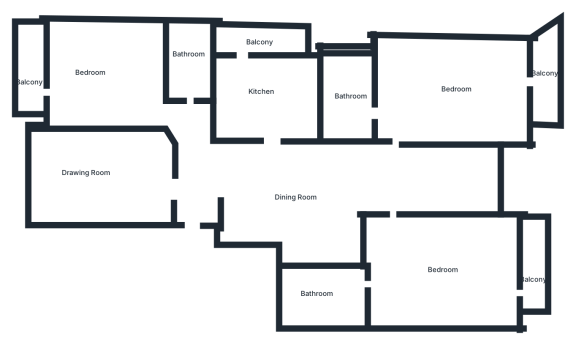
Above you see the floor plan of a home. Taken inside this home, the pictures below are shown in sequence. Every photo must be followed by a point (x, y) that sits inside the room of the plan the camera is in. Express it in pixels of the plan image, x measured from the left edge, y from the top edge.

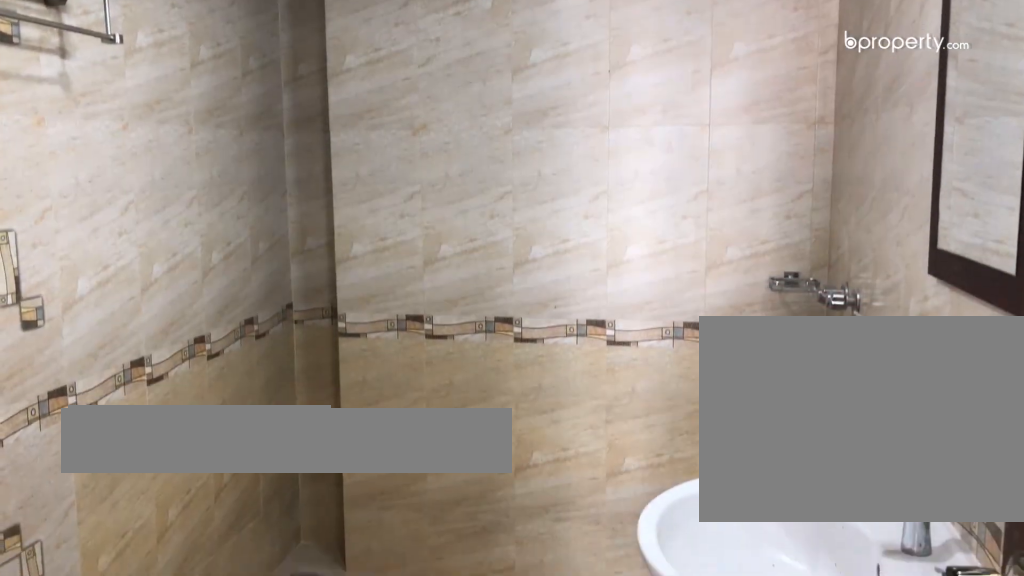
(325, 296)
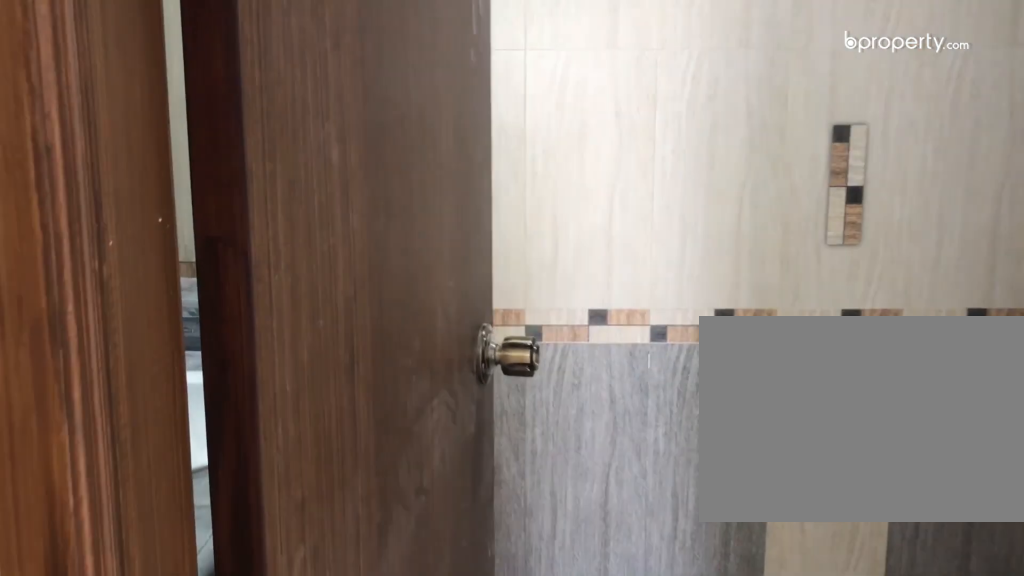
(349, 105)
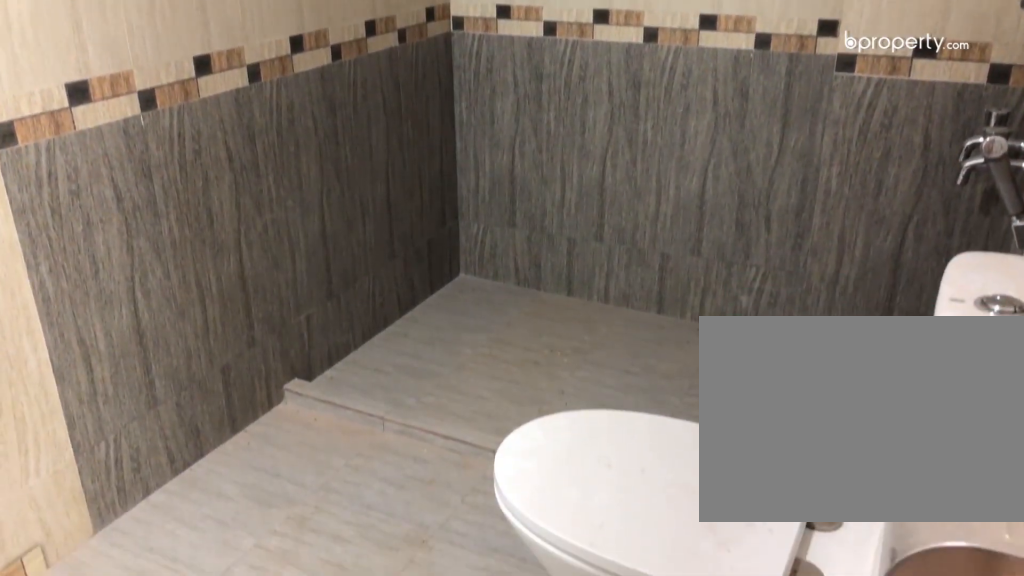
(357, 111)
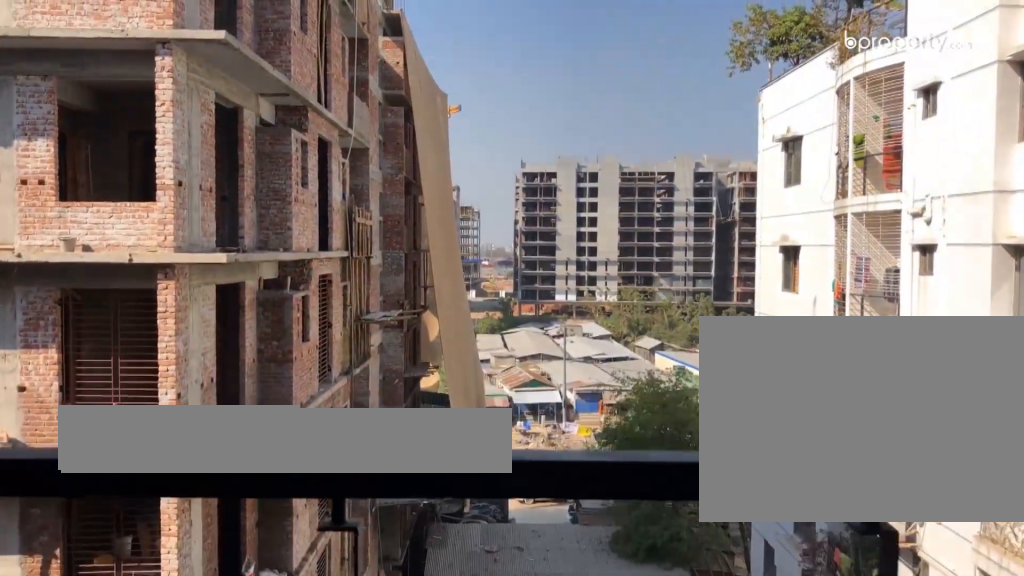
(544, 83)
